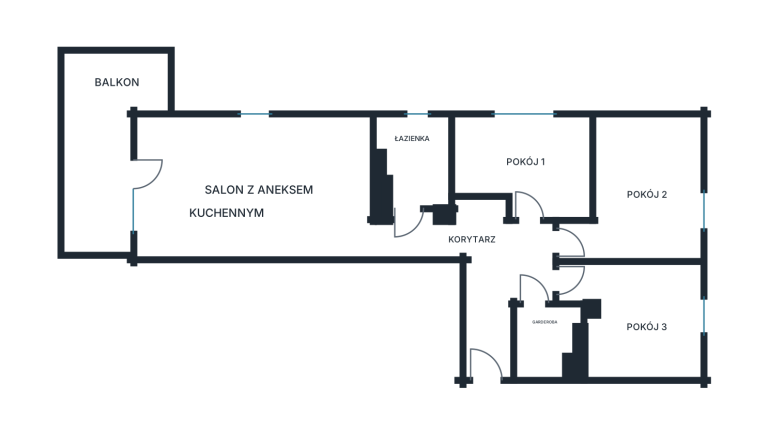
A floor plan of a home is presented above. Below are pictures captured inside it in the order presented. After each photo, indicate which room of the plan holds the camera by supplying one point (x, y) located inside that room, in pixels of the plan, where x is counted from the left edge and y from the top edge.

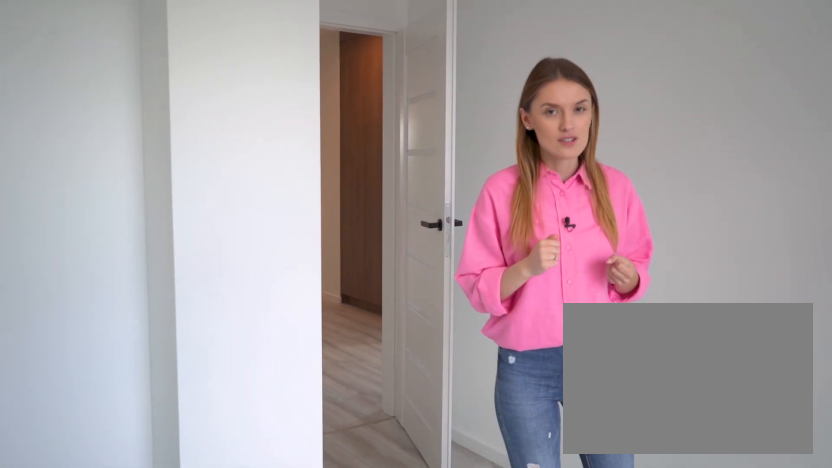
(641, 318)
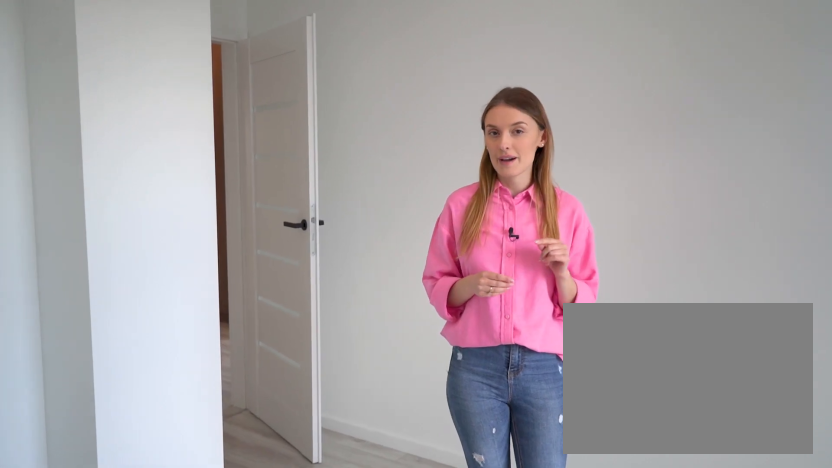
(641, 318)
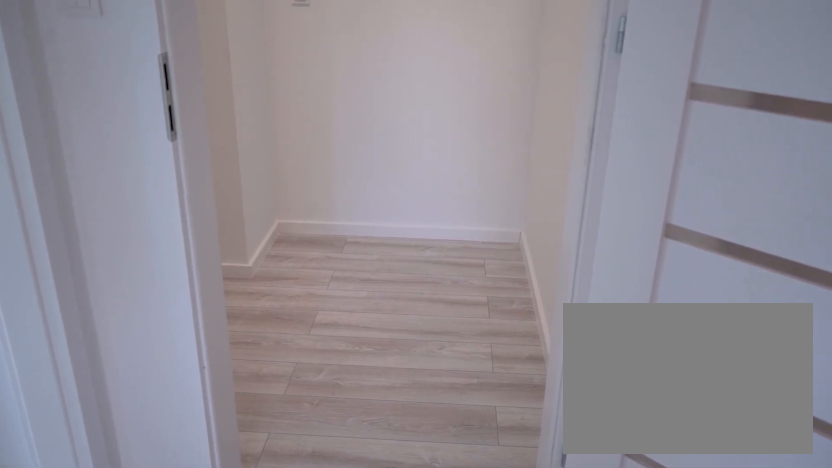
(545, 338)
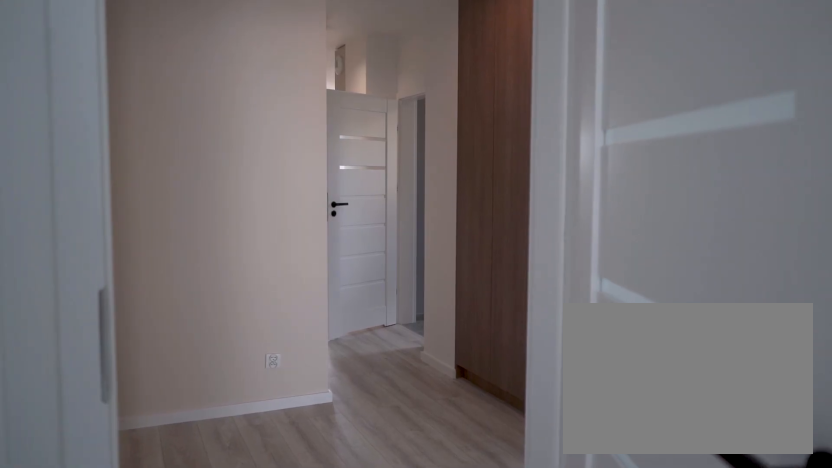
(481, 265)
